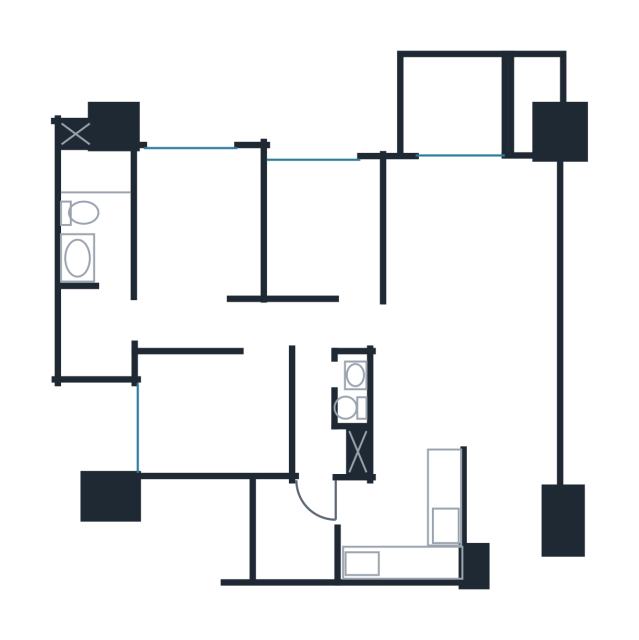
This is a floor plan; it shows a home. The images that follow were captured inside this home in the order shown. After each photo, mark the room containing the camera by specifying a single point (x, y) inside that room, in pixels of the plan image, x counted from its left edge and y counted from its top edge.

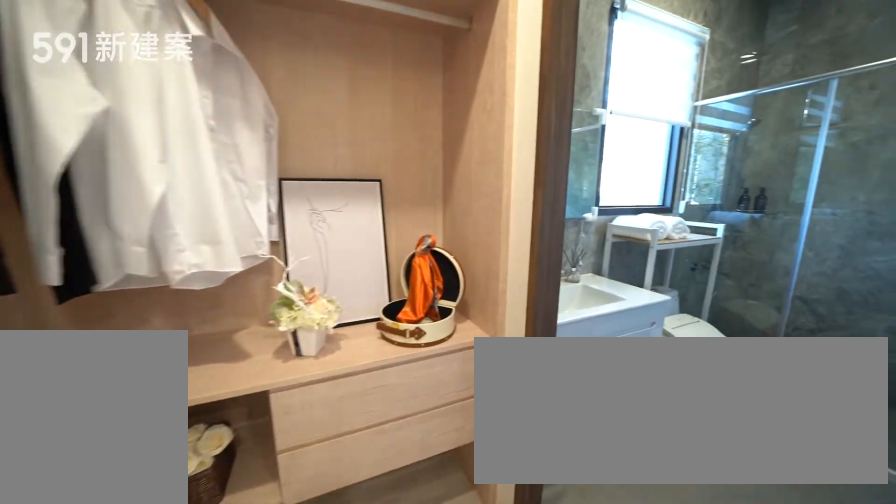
(103, 332)
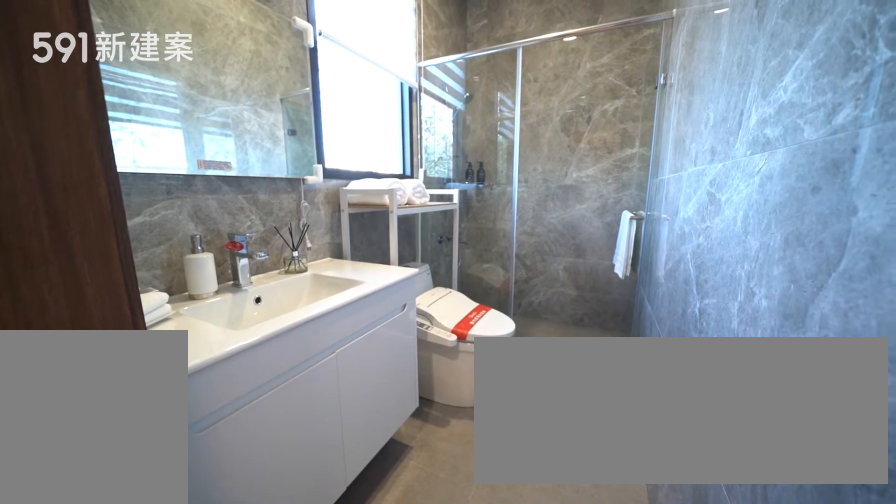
(92, 208)
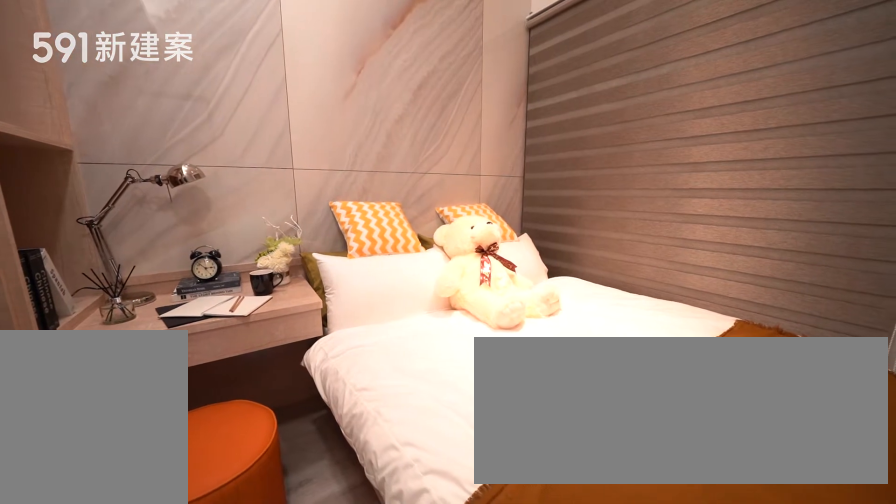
(209, 414)
